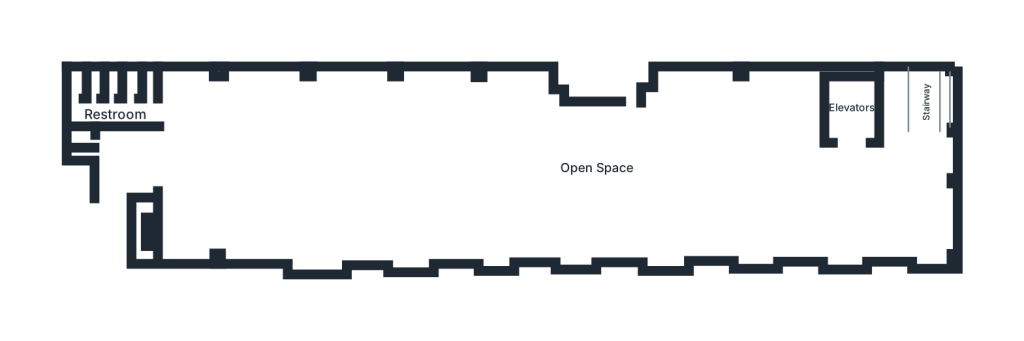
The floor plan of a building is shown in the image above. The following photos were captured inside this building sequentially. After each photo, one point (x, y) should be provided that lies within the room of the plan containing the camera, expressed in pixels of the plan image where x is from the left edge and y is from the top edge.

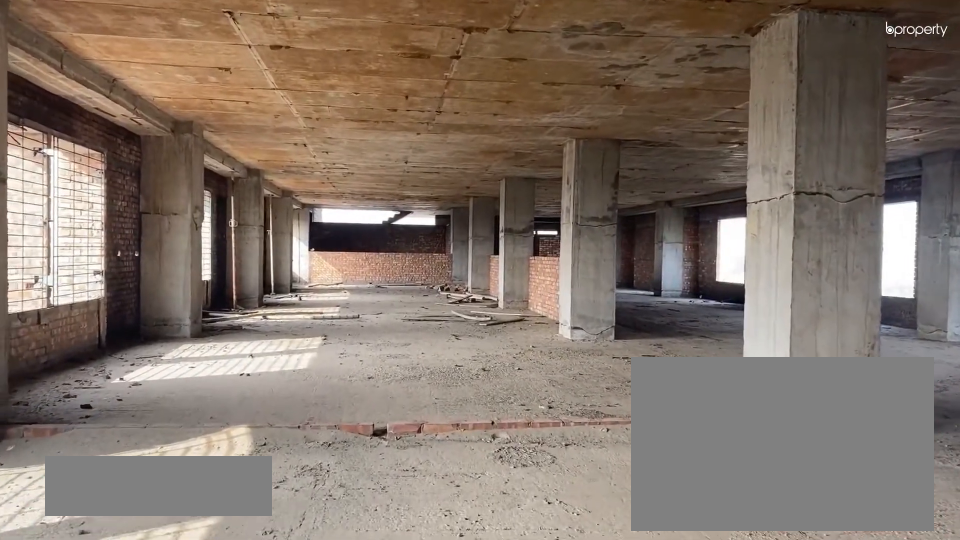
(582, 228)
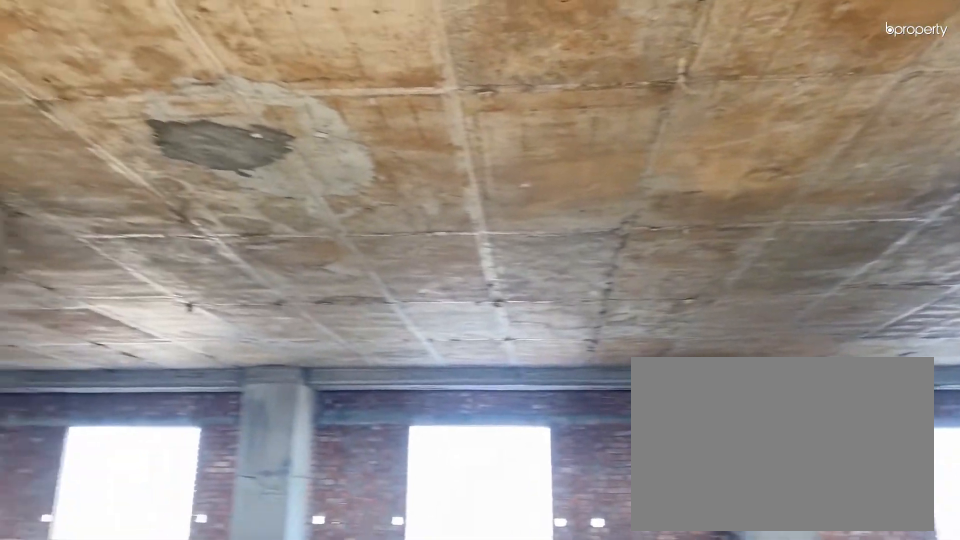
(212, 171)
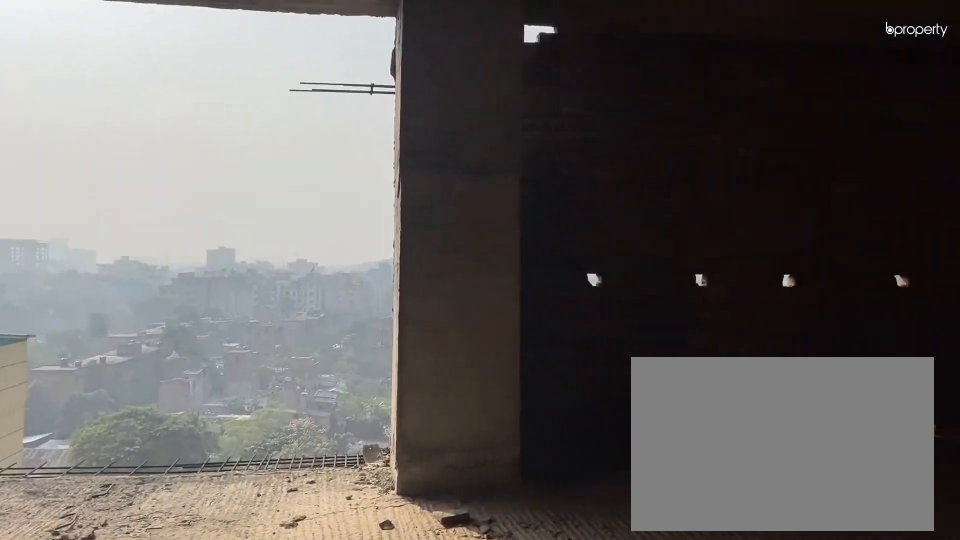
(921, 211)
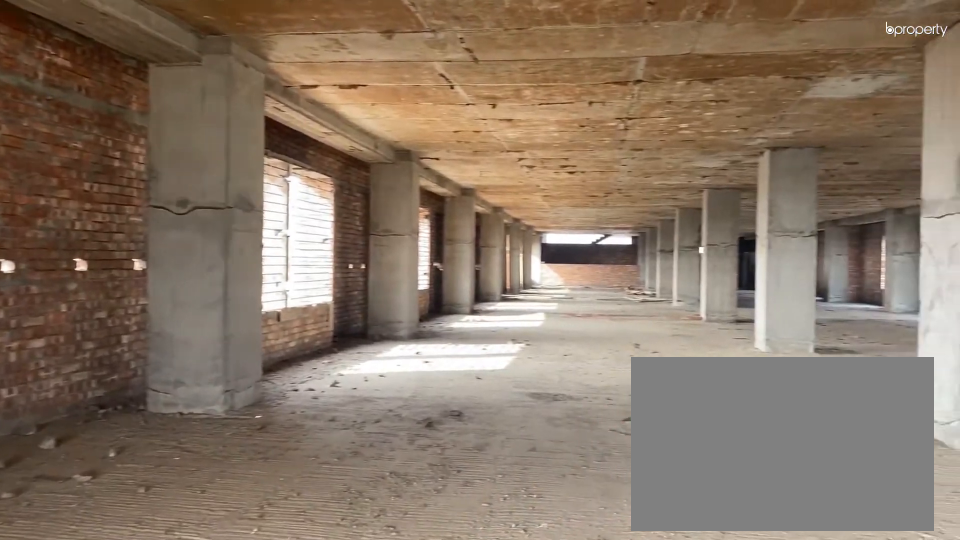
(761, 172)
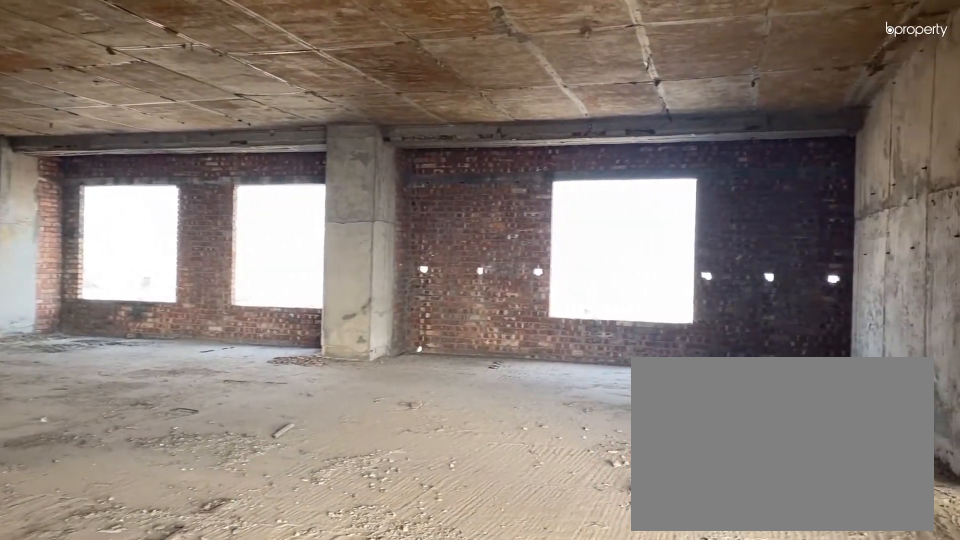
(761, 172)
